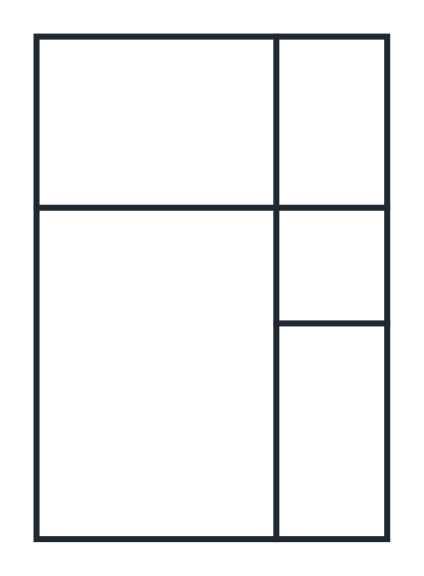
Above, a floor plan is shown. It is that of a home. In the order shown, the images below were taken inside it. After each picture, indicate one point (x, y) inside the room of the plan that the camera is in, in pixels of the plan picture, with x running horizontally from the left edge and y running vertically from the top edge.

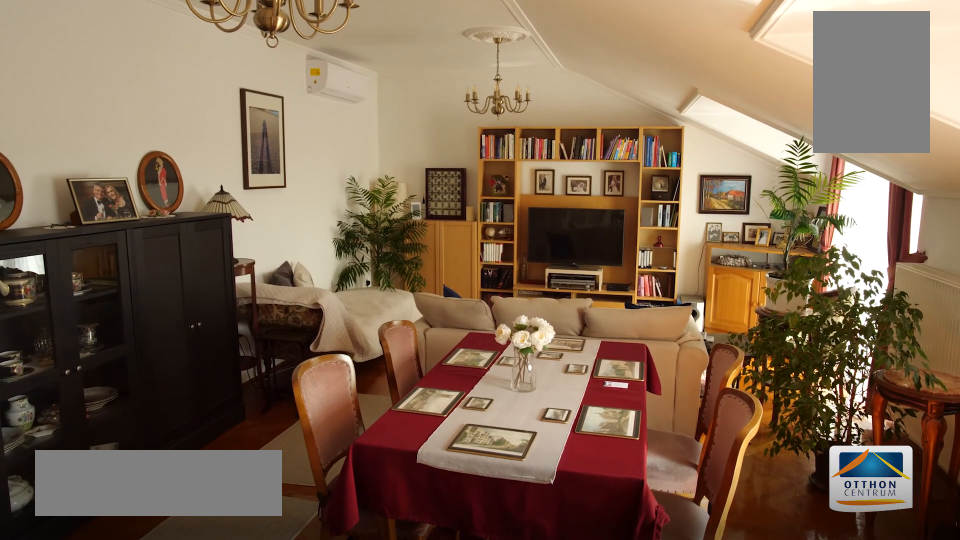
(165, 375)
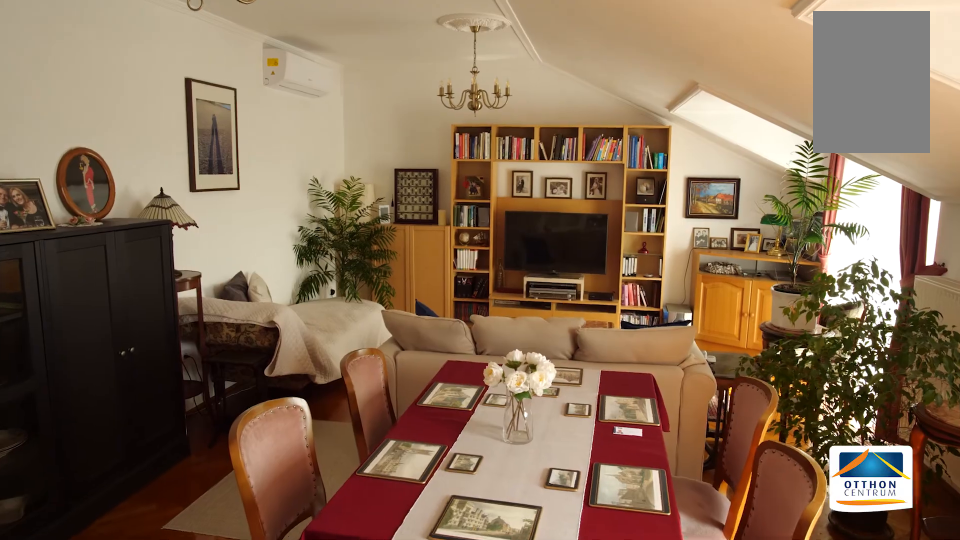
(165, 374)
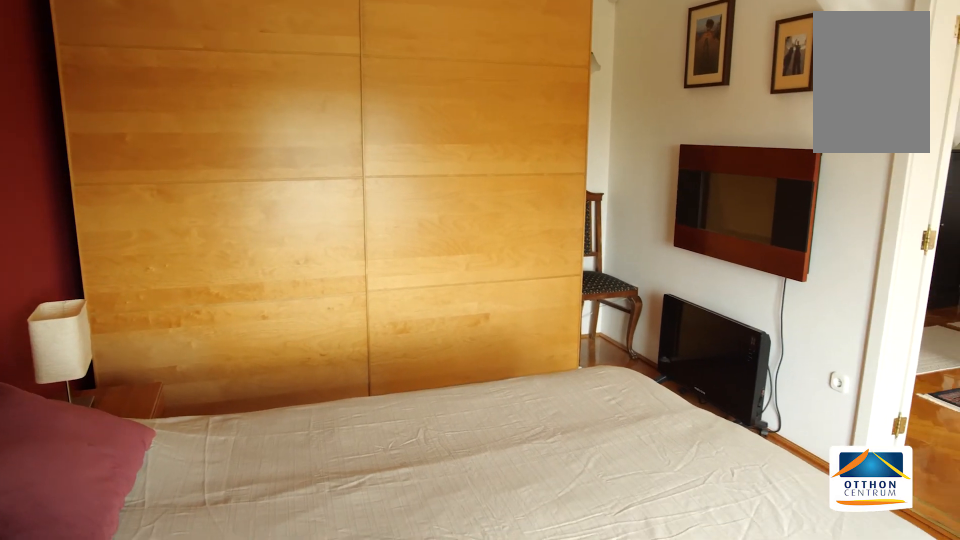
(164, 128)
